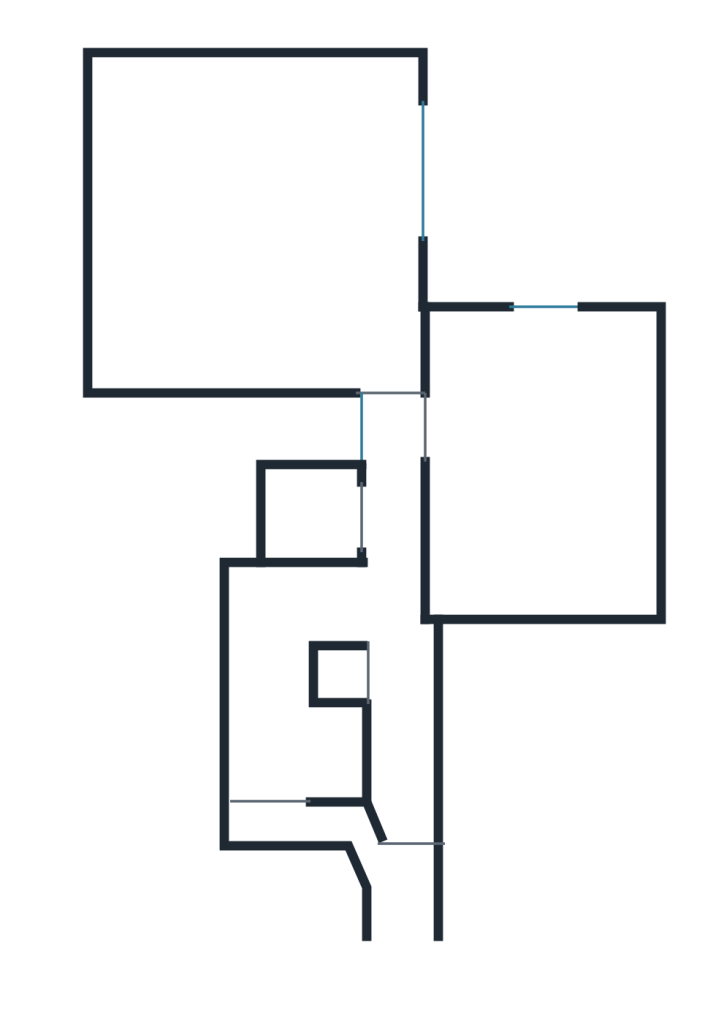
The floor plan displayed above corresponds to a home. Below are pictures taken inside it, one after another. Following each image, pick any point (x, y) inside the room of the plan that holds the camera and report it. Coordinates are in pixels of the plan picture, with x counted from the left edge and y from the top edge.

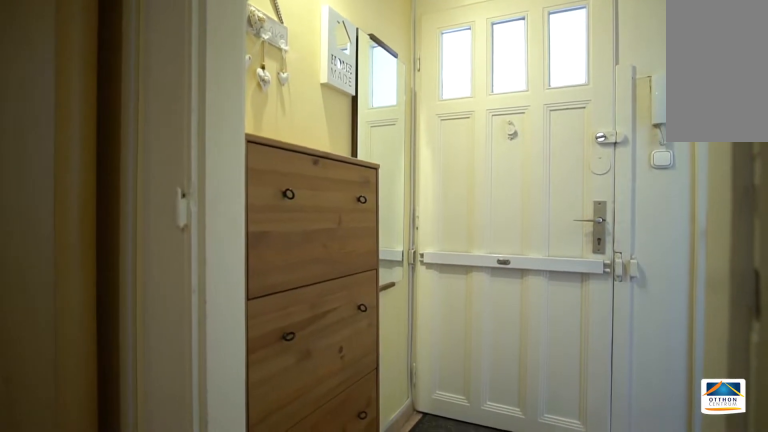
(393, 588)
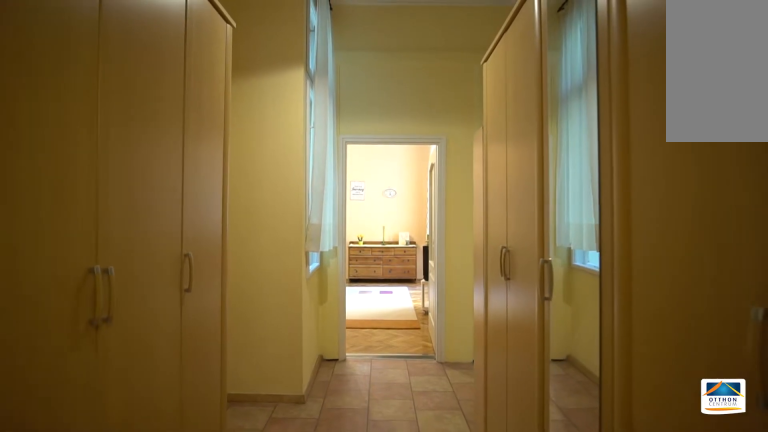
(393, 589)
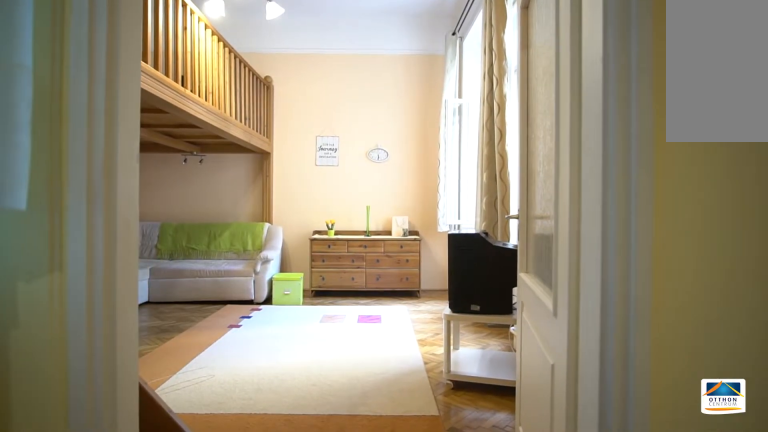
(253, 223)
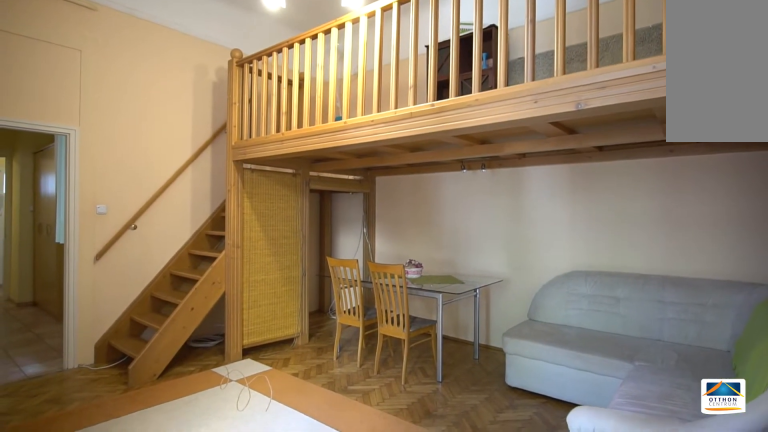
(255, 223)
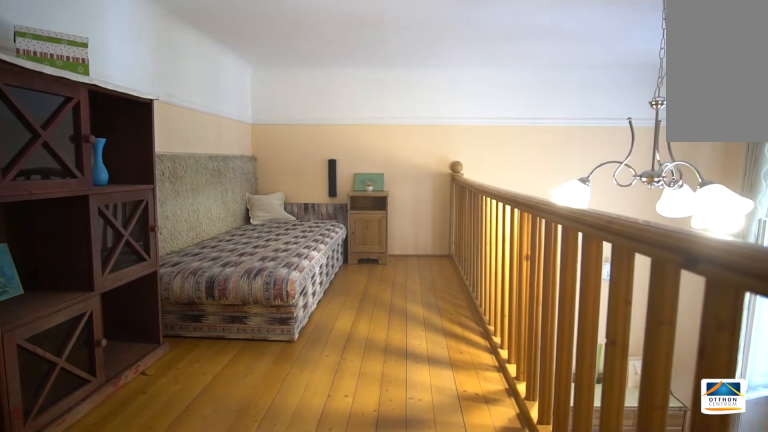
(151, 237)
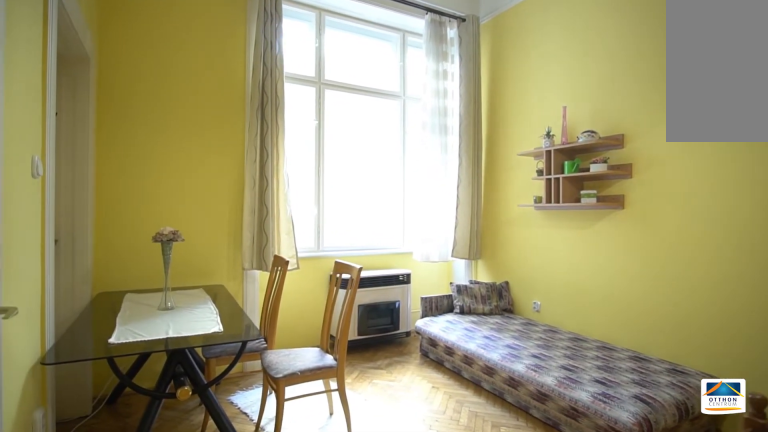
(534, 448)
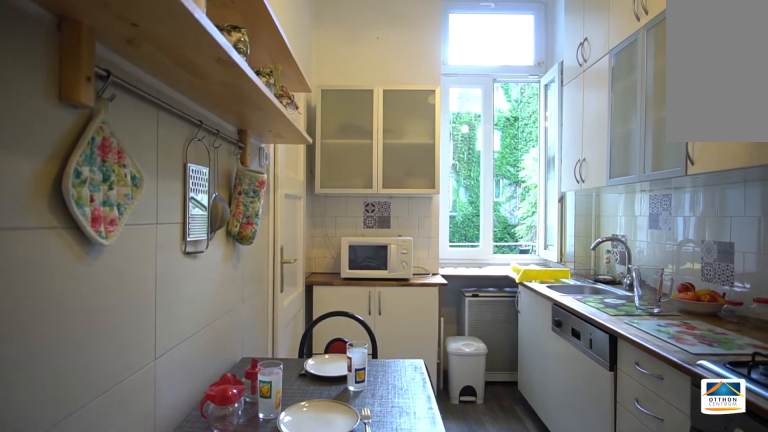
(257, 696)
